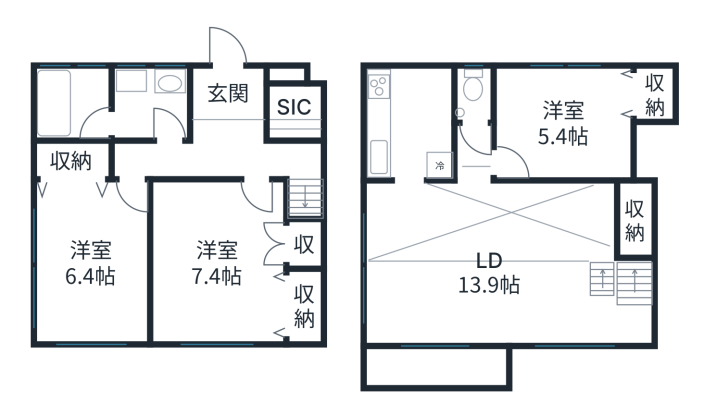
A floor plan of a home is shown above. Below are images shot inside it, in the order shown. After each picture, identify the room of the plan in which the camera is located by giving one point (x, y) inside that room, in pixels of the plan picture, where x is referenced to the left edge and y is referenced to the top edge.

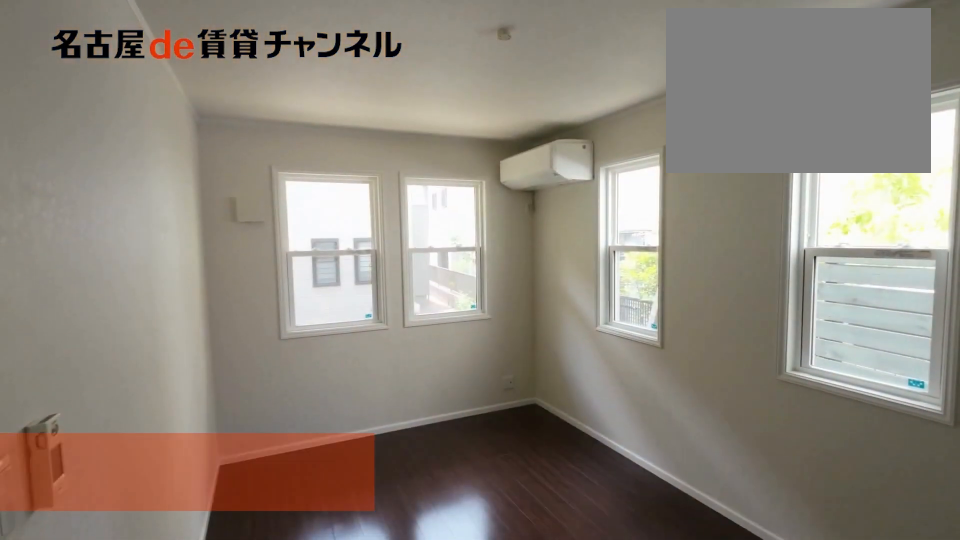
(92, 250)
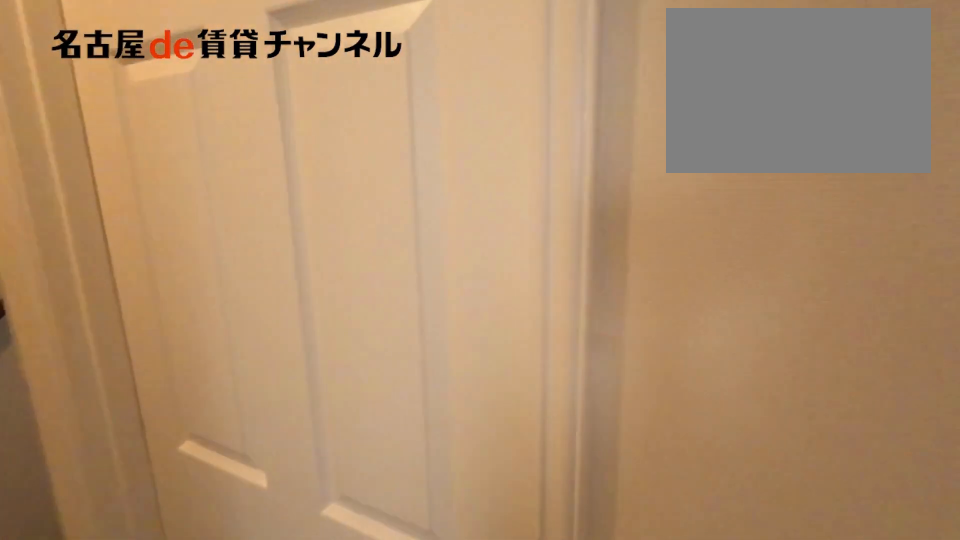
(92, 250)
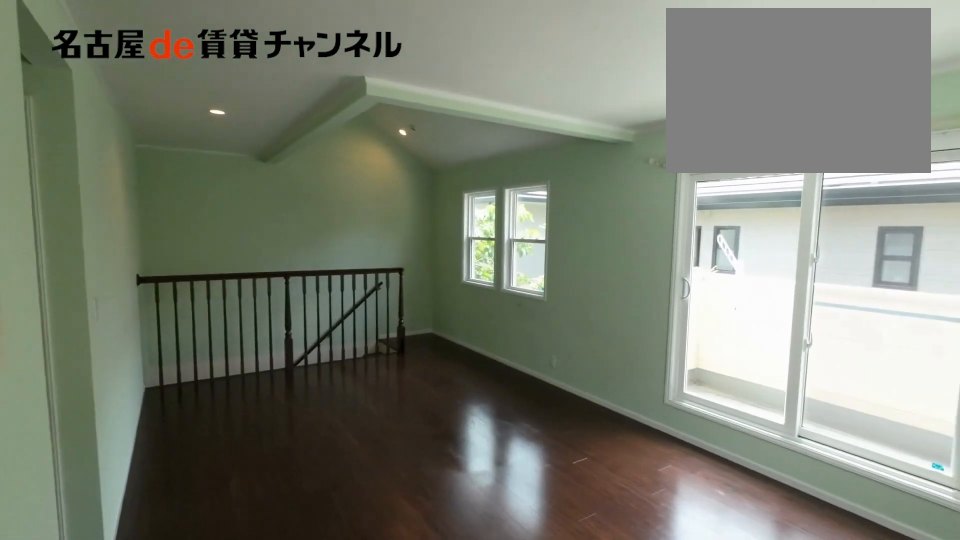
(509, 265)
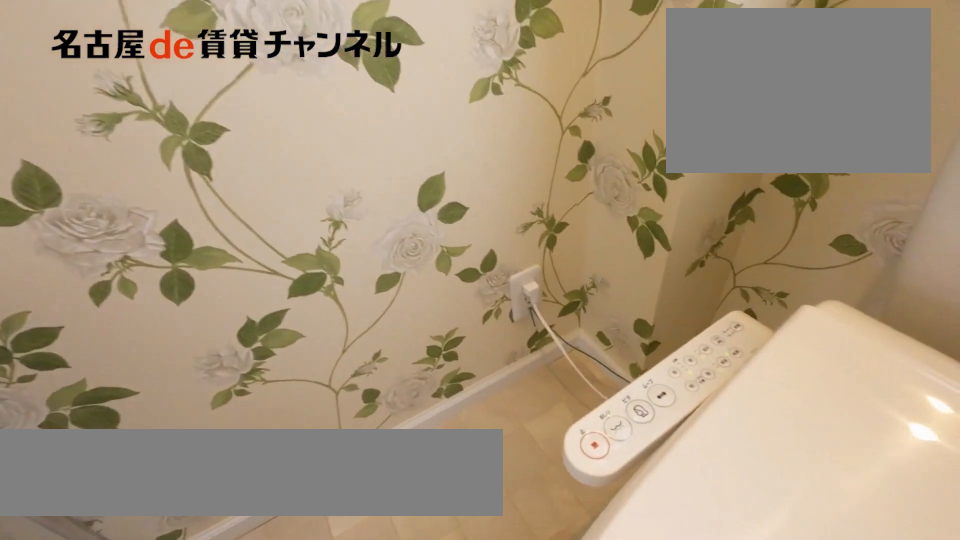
(473, 96)
